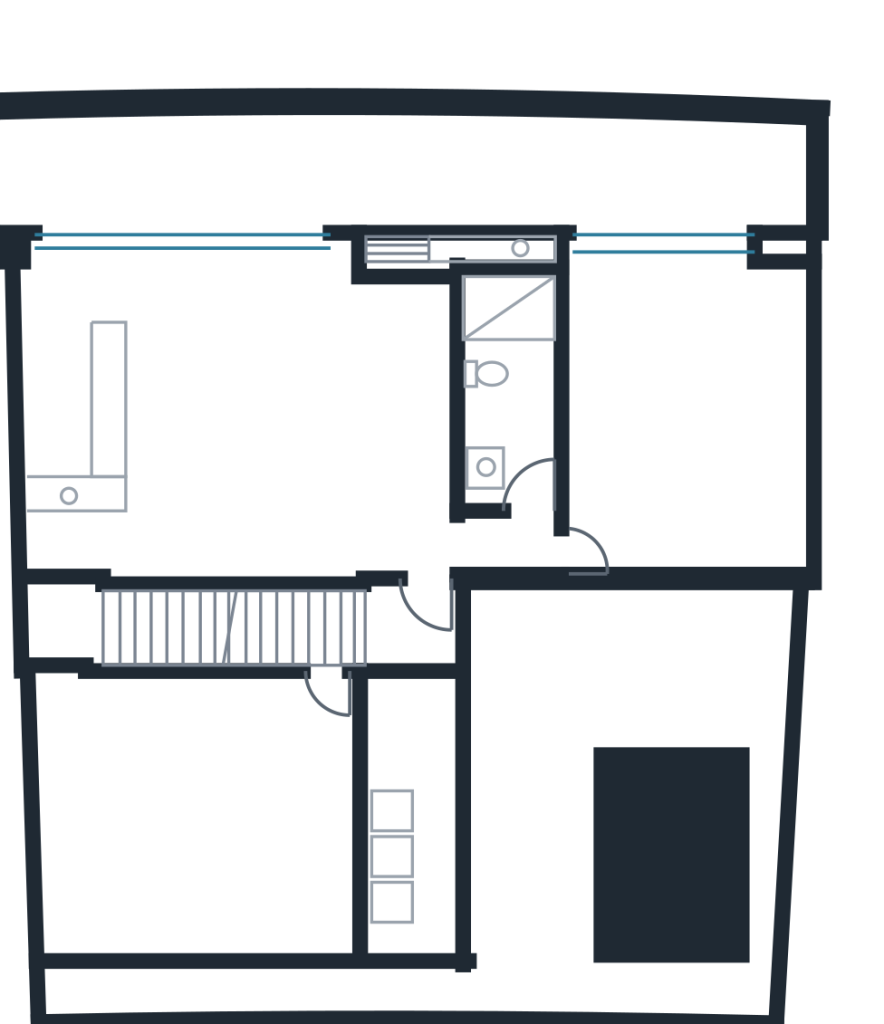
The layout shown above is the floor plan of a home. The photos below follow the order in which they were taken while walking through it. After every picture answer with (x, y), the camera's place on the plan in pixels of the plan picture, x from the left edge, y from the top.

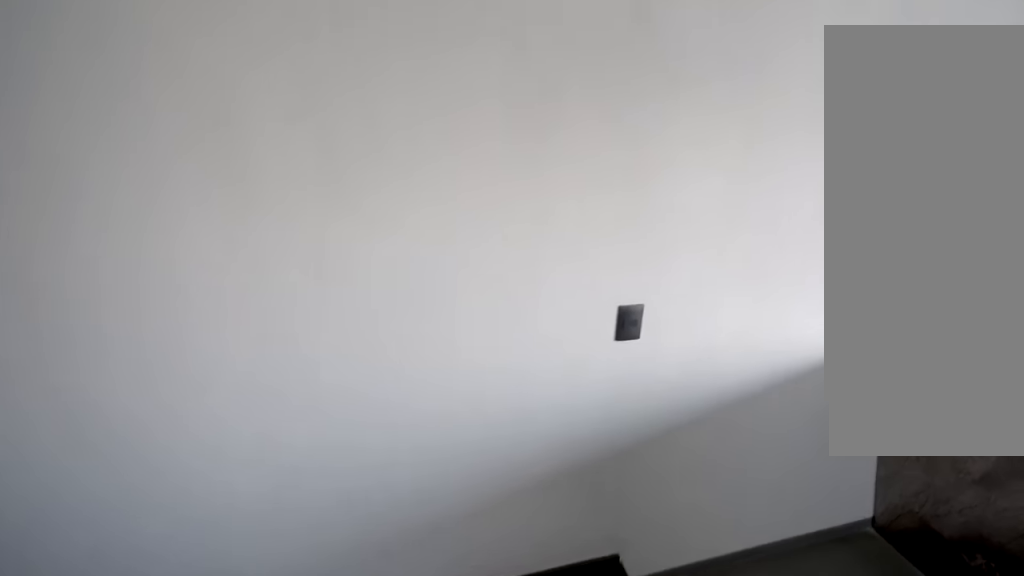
(207, 616)
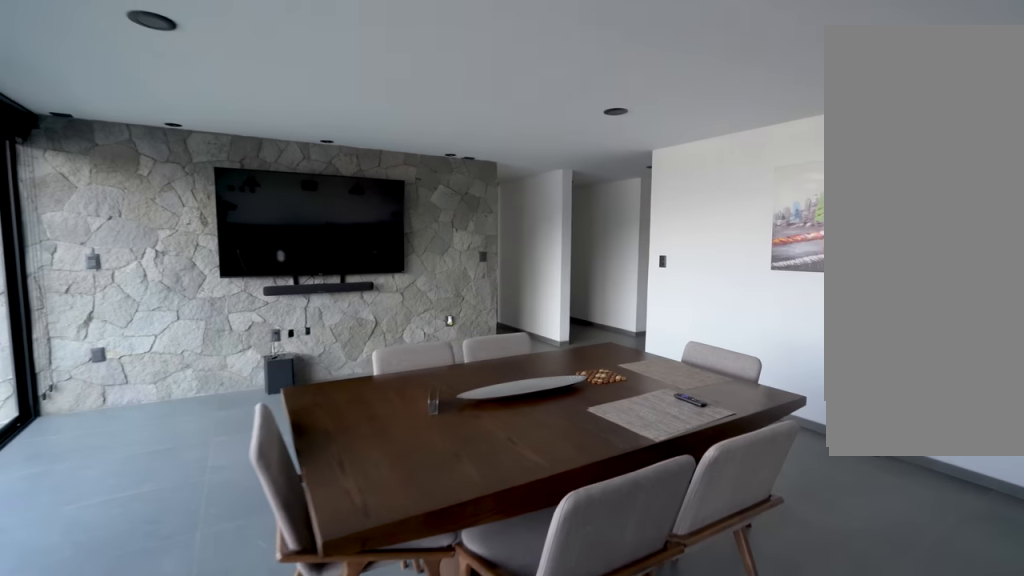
(191, 307)
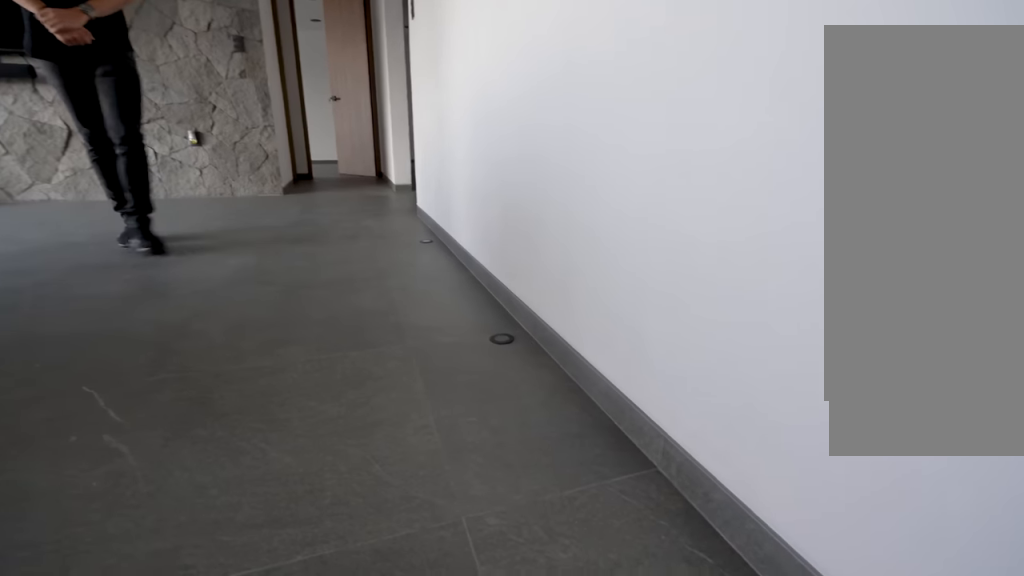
(237, 525)
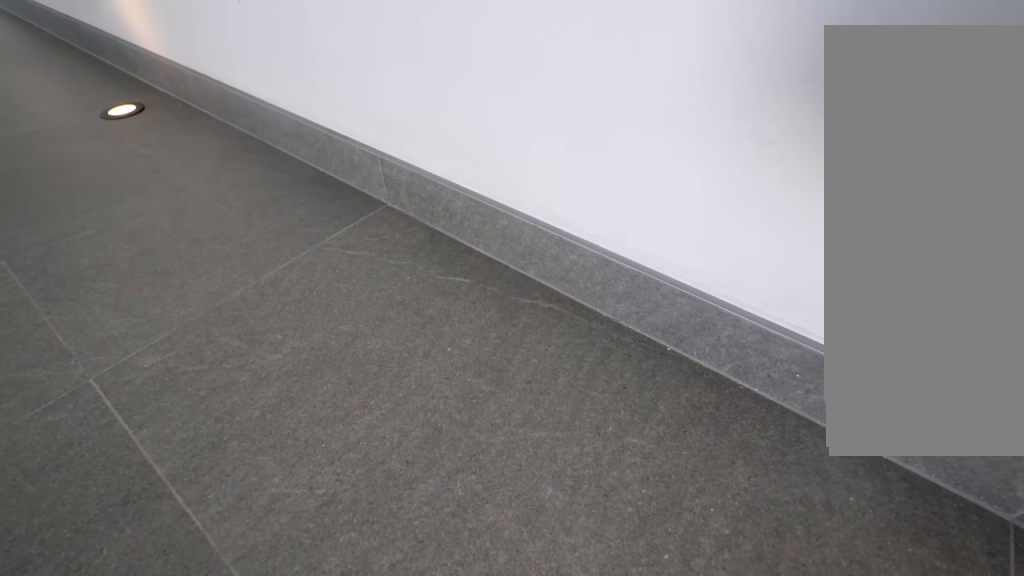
(245, 549)
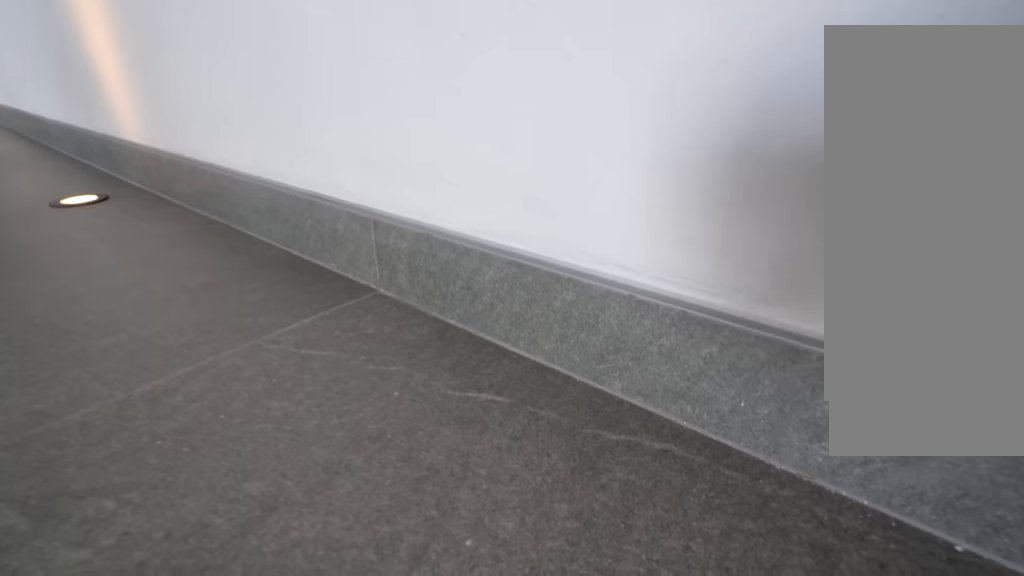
(248, 545)
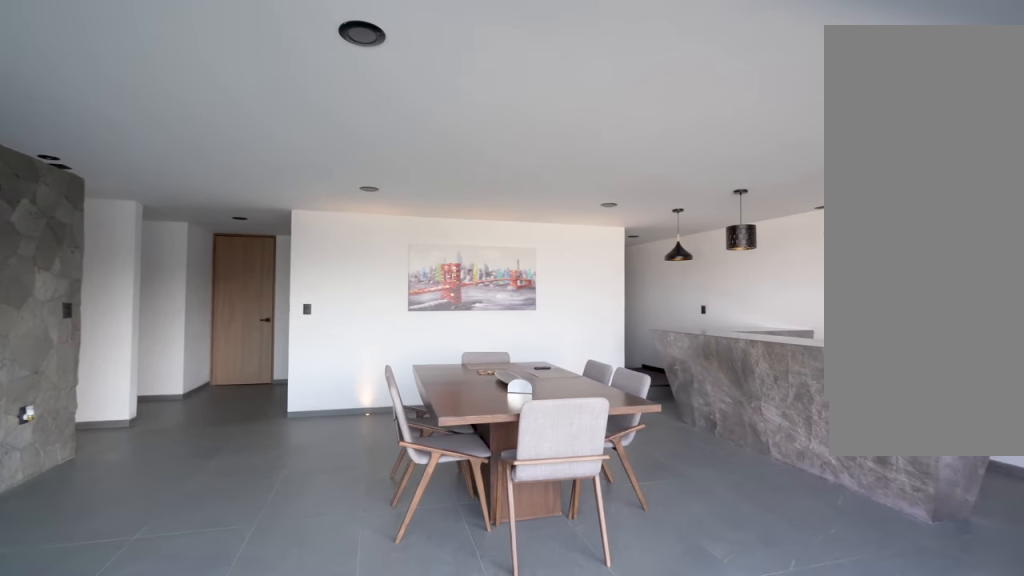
(240, 333)
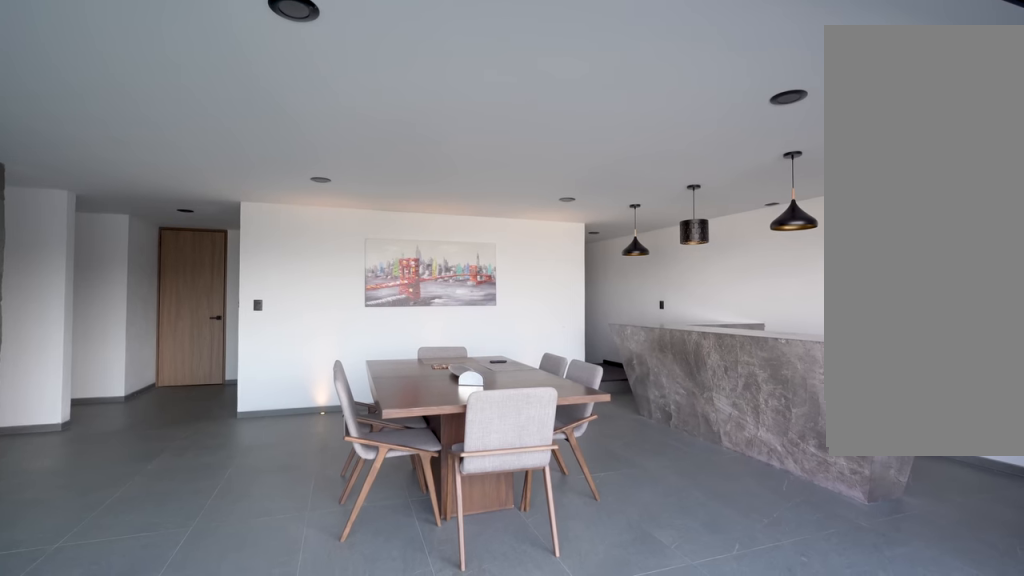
(305, 293)
